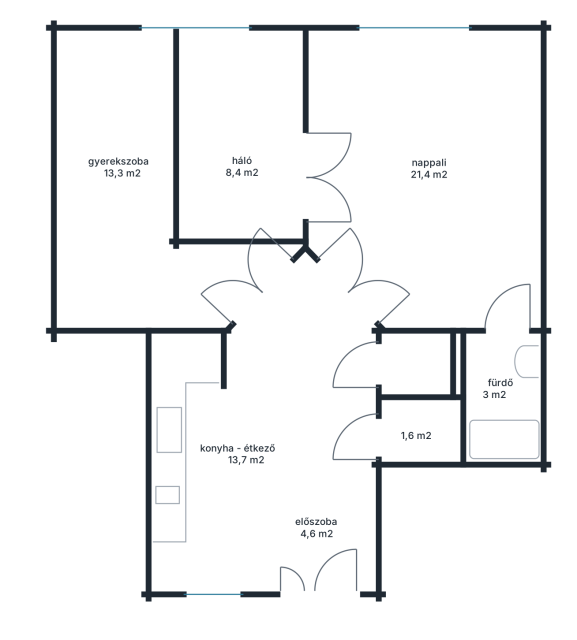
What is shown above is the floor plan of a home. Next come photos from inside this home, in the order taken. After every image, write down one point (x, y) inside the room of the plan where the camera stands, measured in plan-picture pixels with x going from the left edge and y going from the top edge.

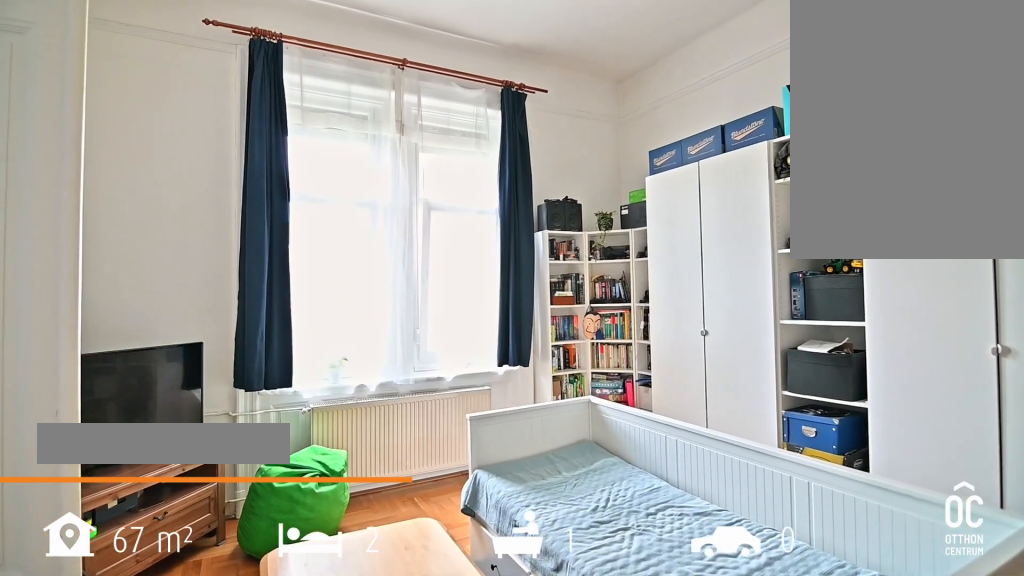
(429, 182)
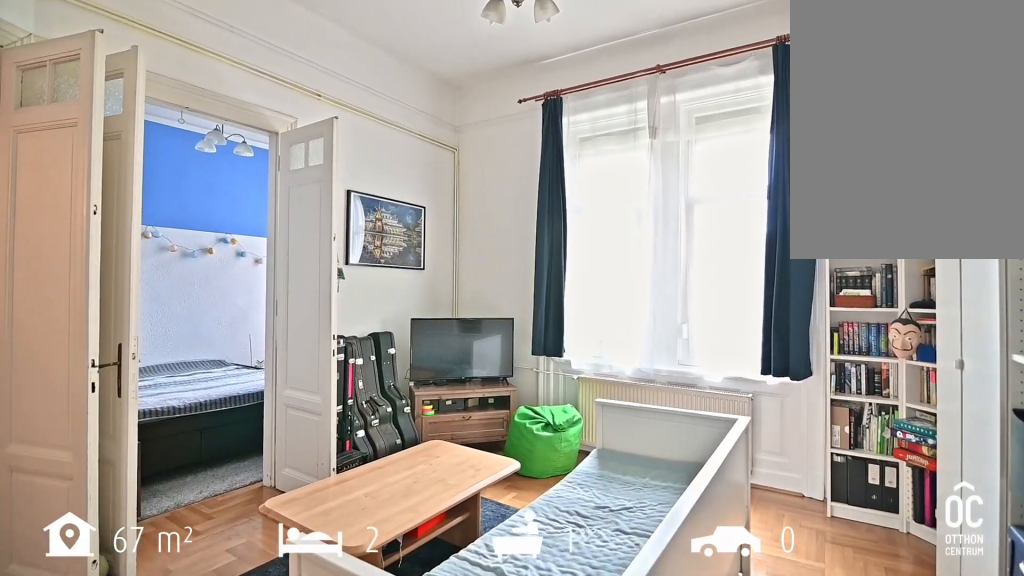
(428, 182)
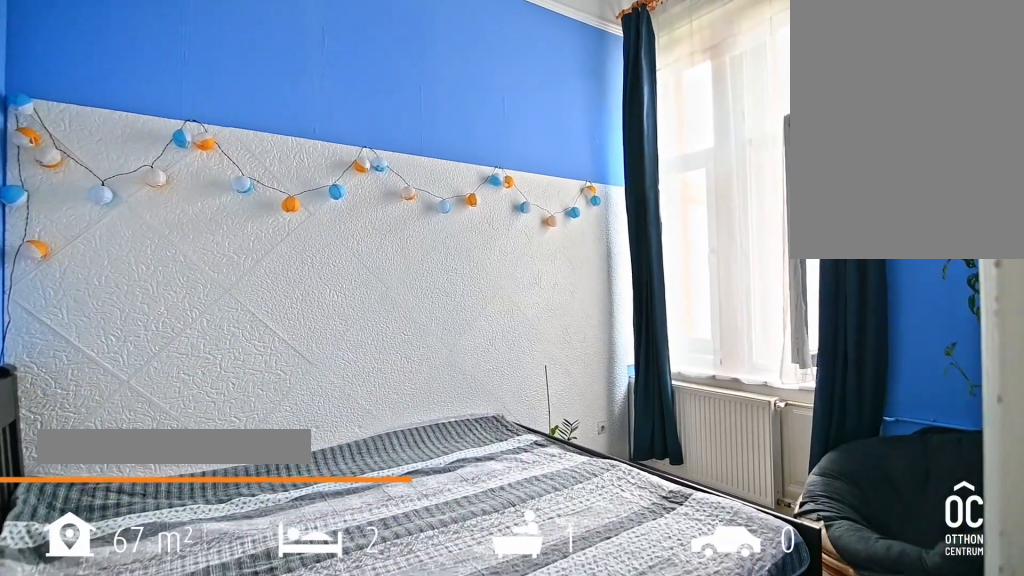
(242, 145)
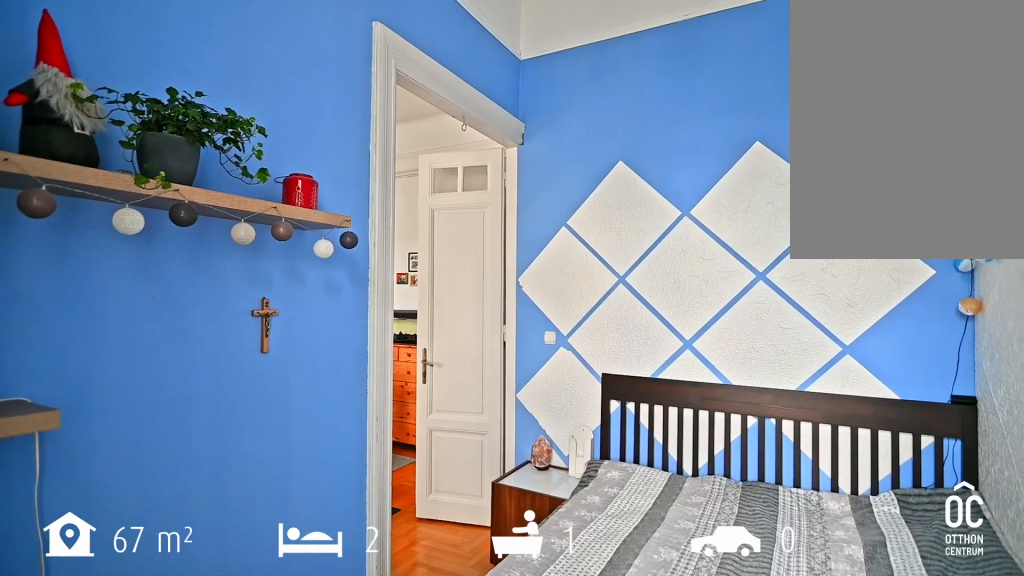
(242, 145)
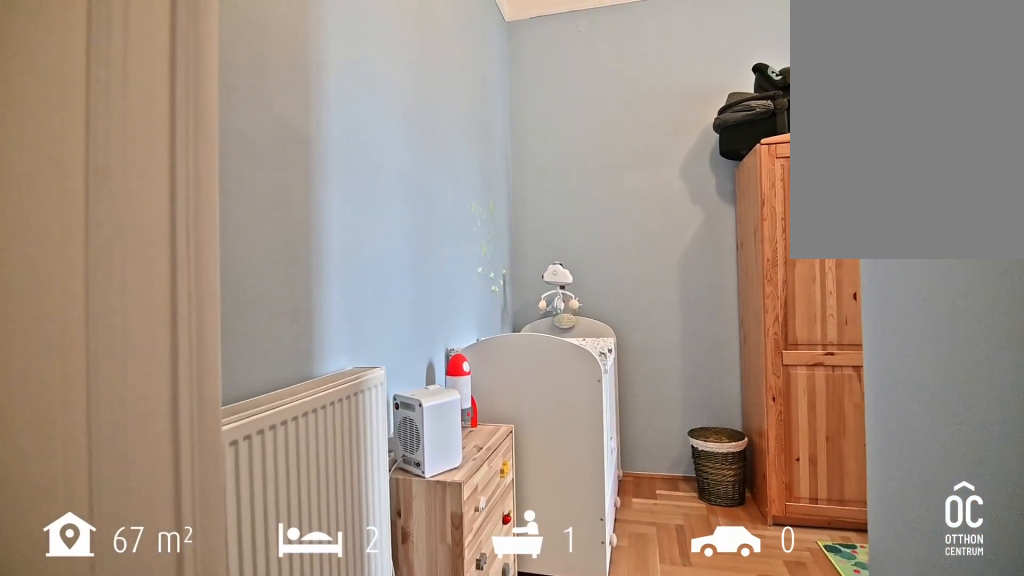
(113, 174)
